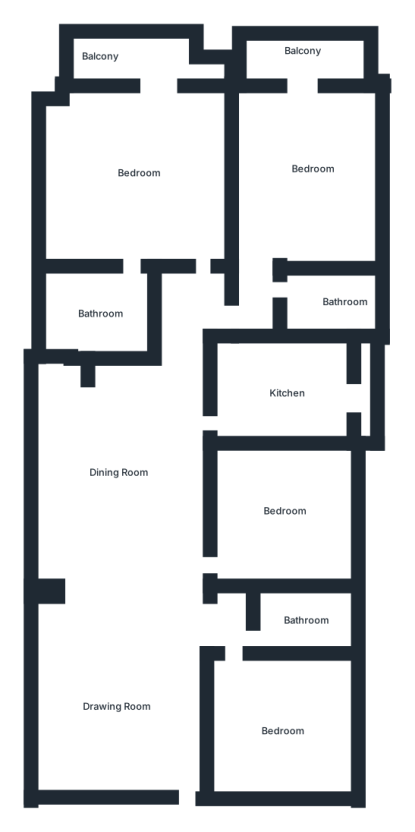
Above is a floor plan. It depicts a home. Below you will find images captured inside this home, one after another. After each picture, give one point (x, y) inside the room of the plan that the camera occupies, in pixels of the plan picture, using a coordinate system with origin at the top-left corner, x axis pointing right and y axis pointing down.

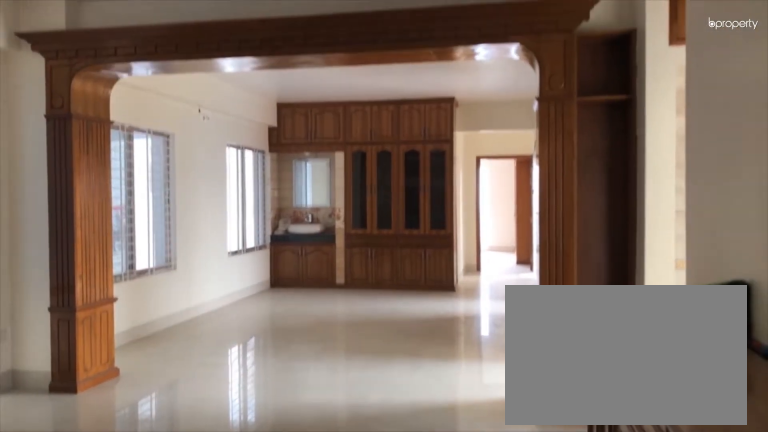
(121, 688)
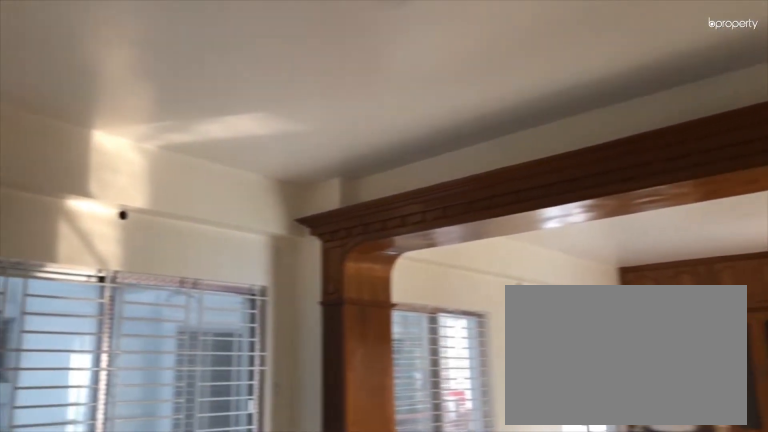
(121, 688)
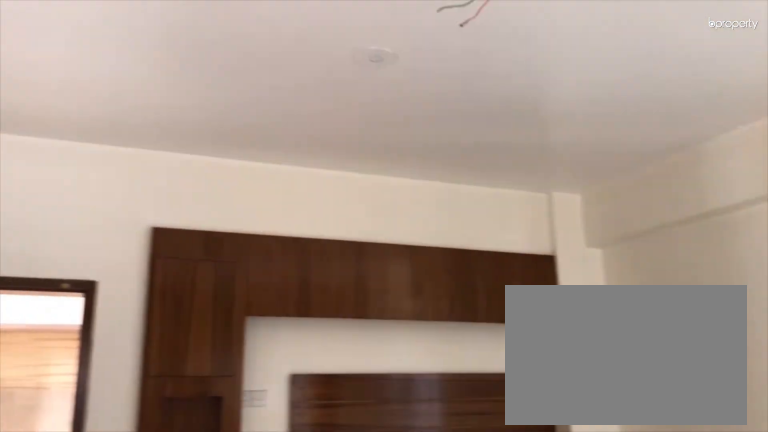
(121, 688)
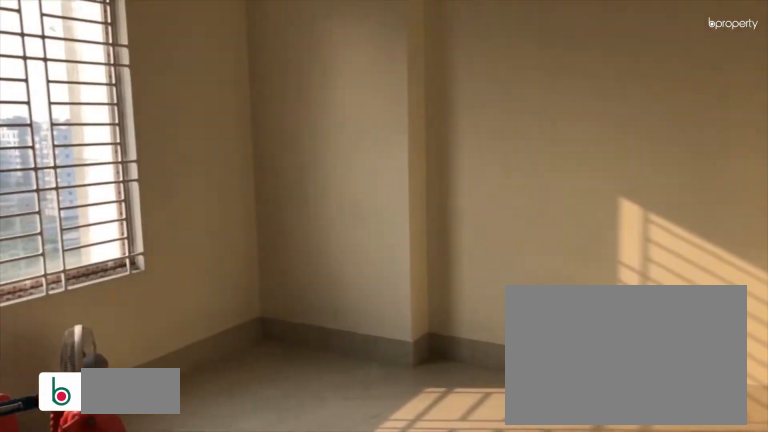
(285, 726)
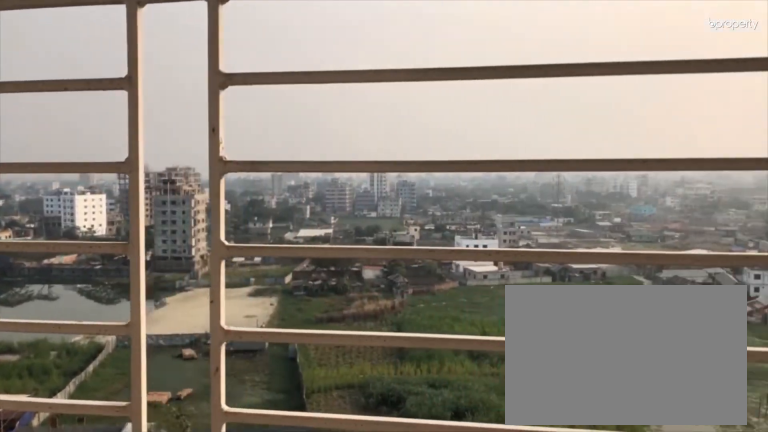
(129, 55)
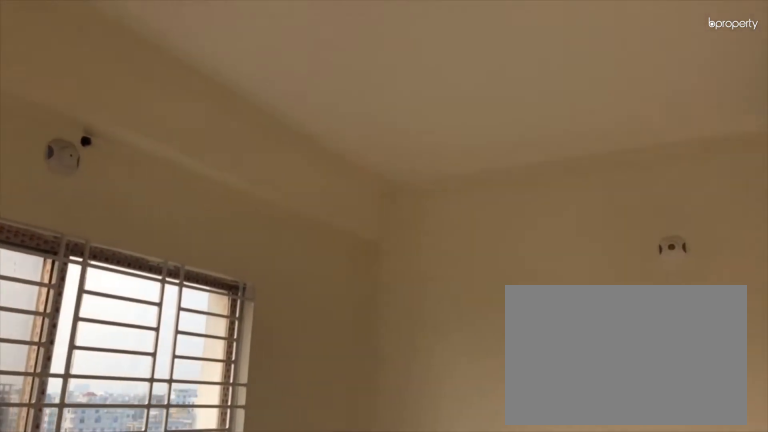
(309, 166)
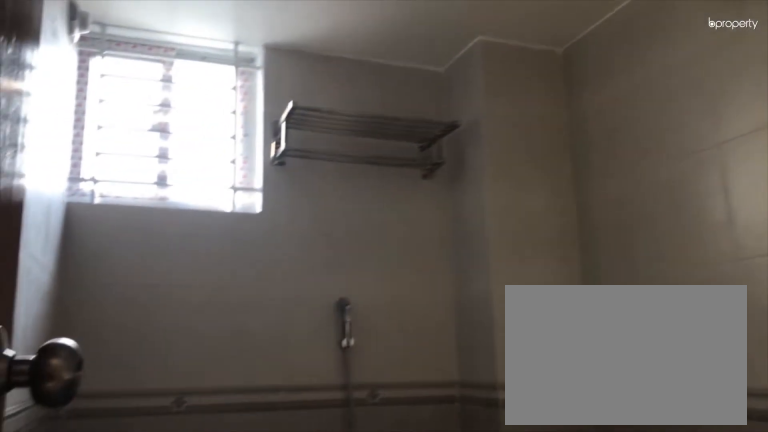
(329, 305)
